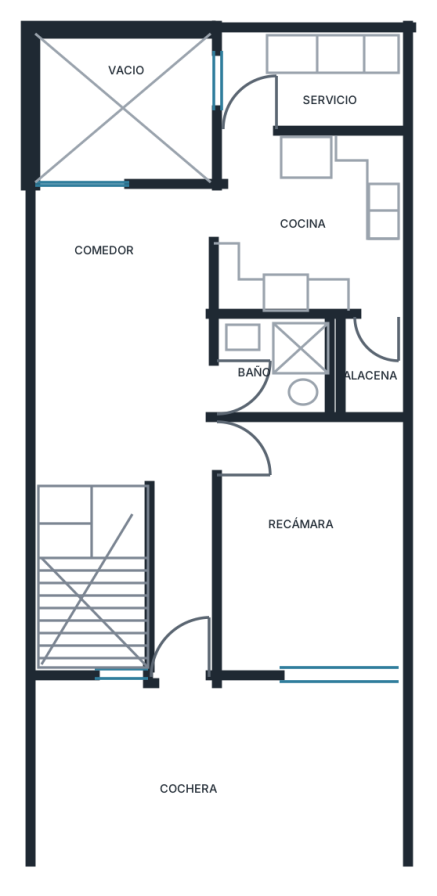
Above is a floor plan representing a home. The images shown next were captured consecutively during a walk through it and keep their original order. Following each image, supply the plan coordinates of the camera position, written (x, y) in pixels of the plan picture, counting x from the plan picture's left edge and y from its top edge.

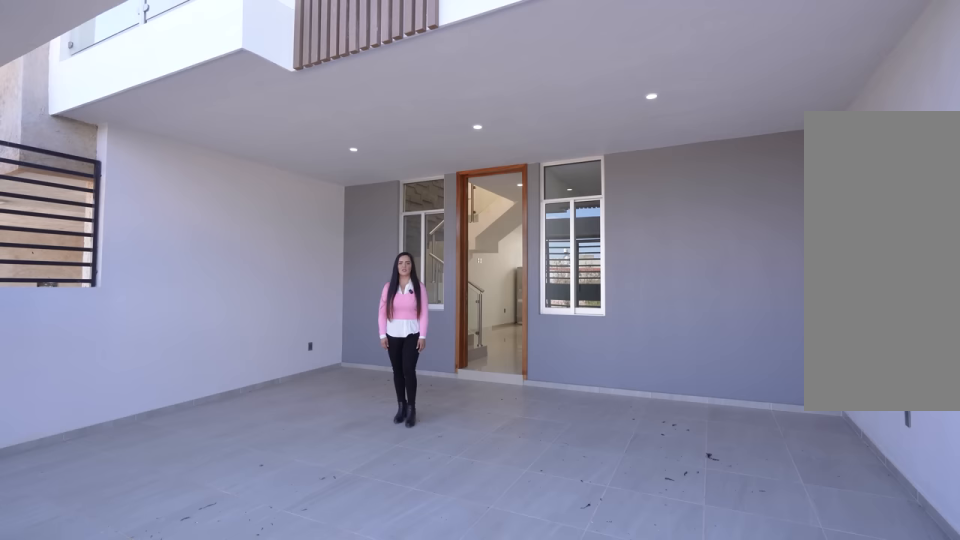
(373, 874)
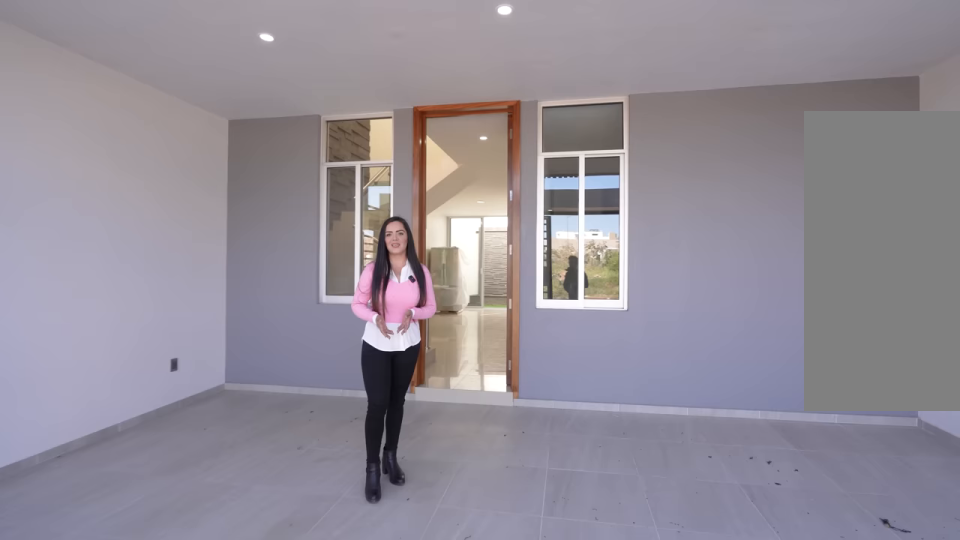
(317, 868)
